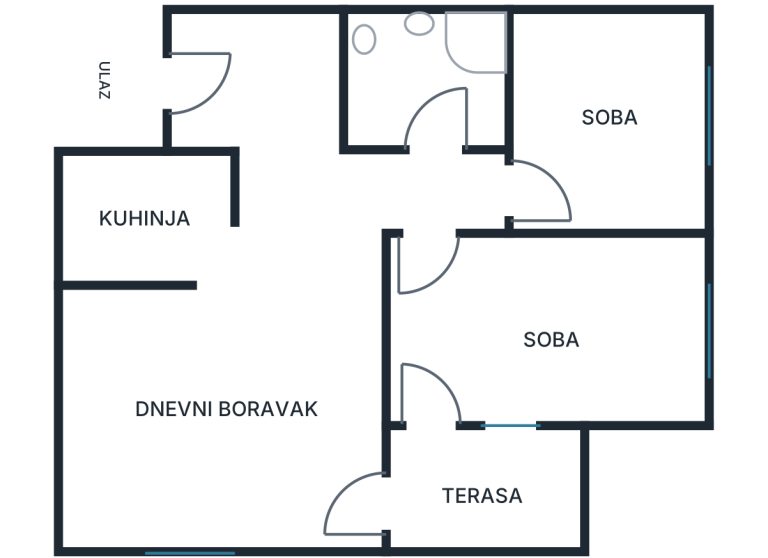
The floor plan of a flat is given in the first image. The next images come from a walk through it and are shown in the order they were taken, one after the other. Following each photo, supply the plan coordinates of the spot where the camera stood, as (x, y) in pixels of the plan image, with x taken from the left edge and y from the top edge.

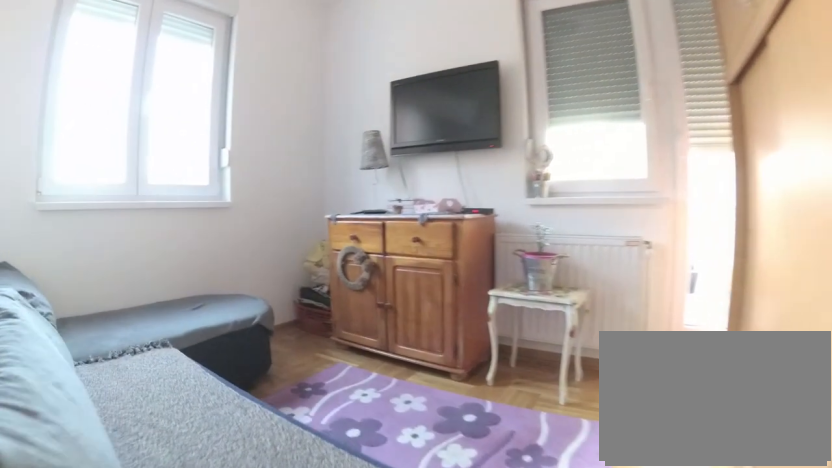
(420, 249)
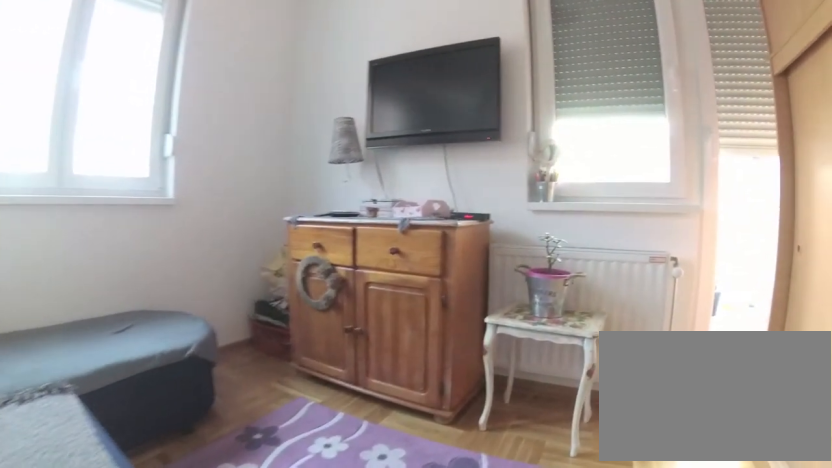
(420, 273)
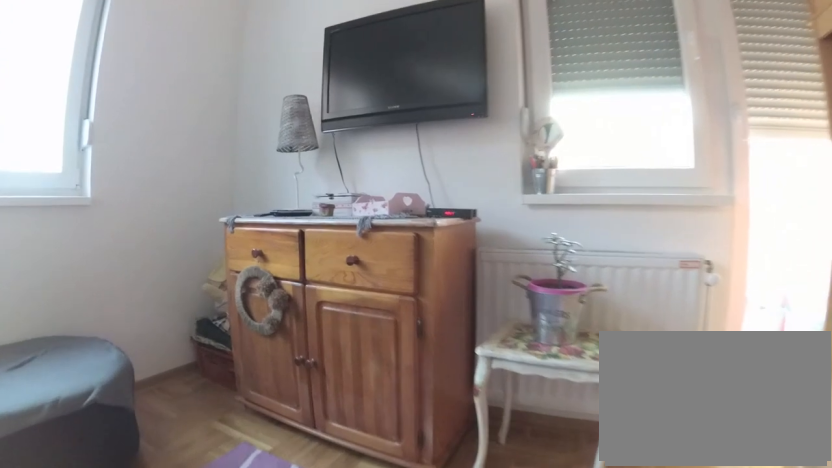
(420, 298)
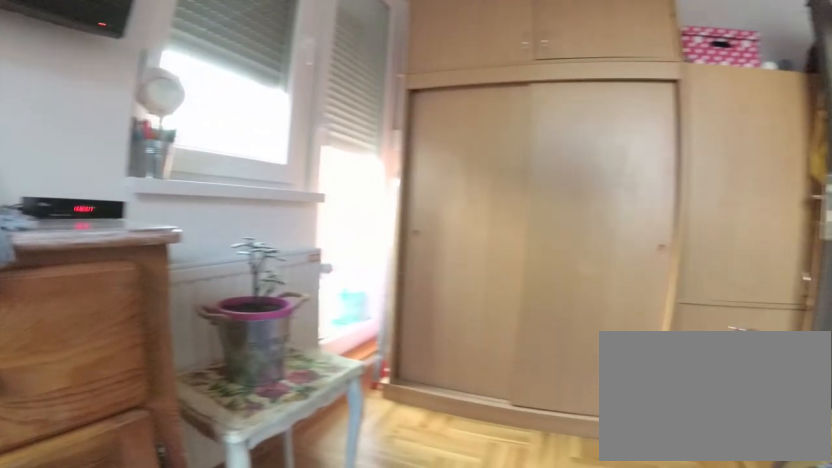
(564, 350)
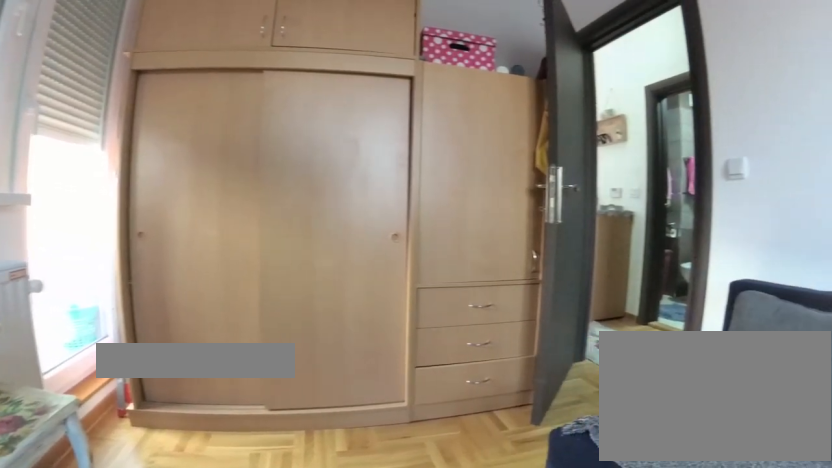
(589, 354)
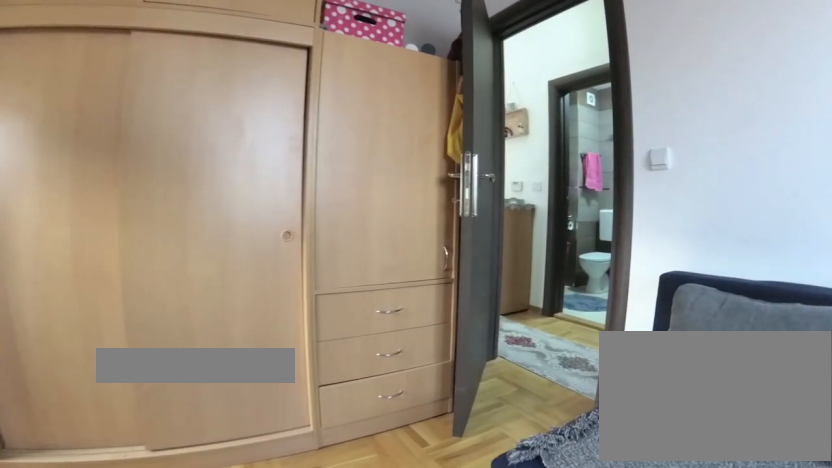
(568, 343)
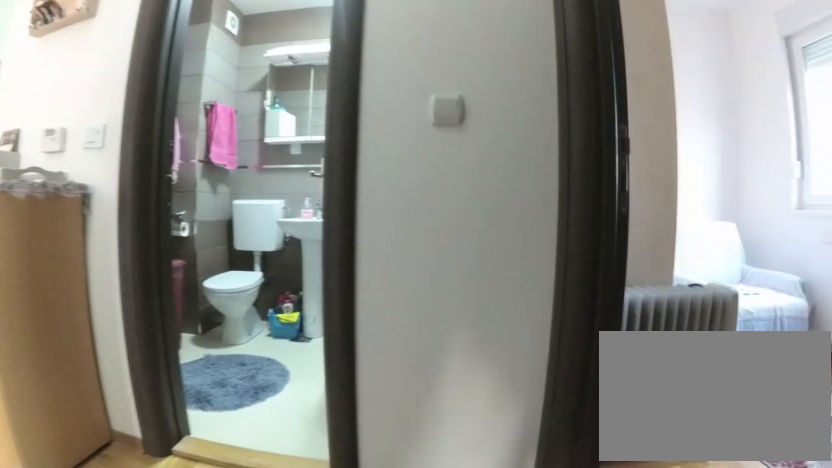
(446, 255)
